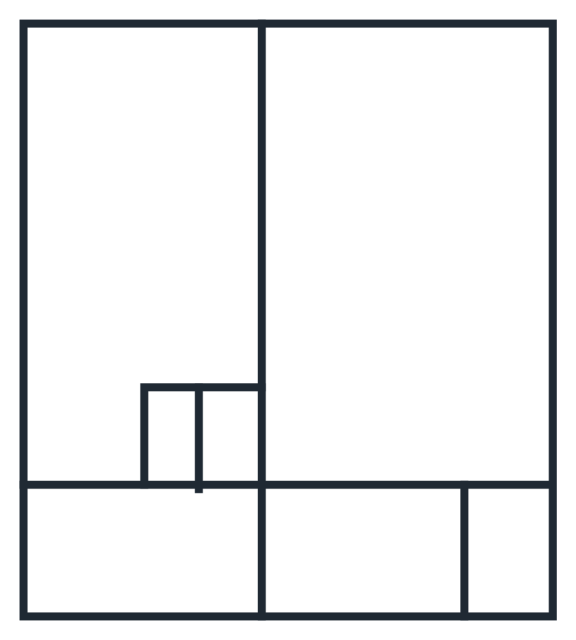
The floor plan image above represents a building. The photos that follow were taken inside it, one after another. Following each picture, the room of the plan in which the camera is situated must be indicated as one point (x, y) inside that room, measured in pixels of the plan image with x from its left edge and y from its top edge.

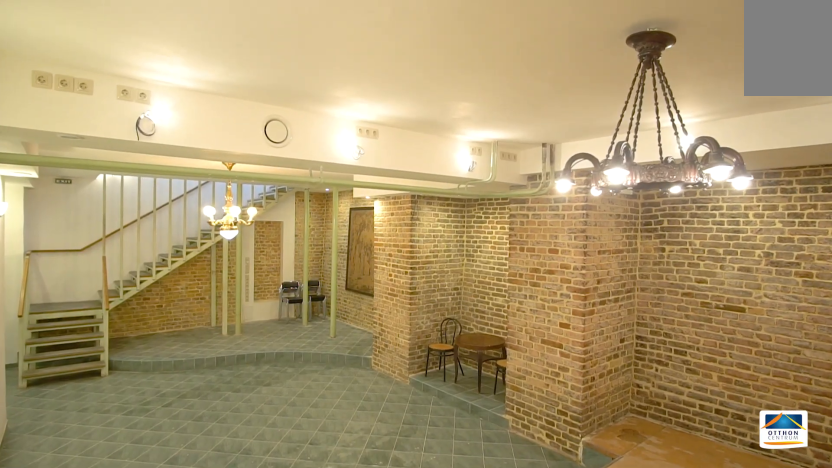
(418, 265)
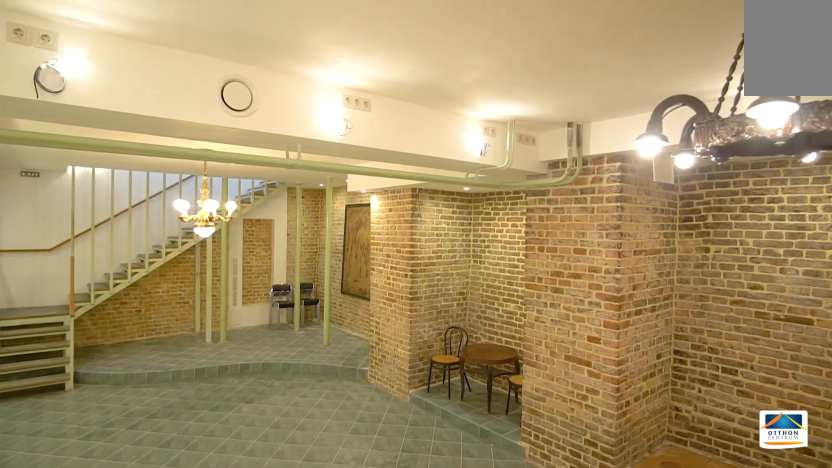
(418, 264)
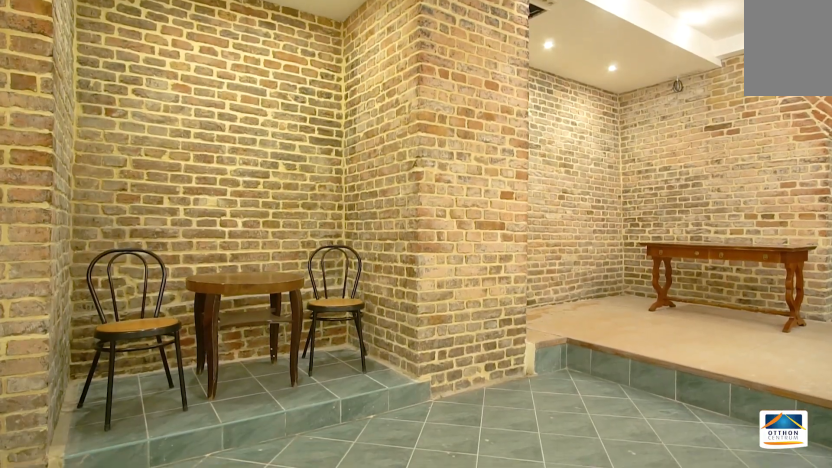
(418, 268)
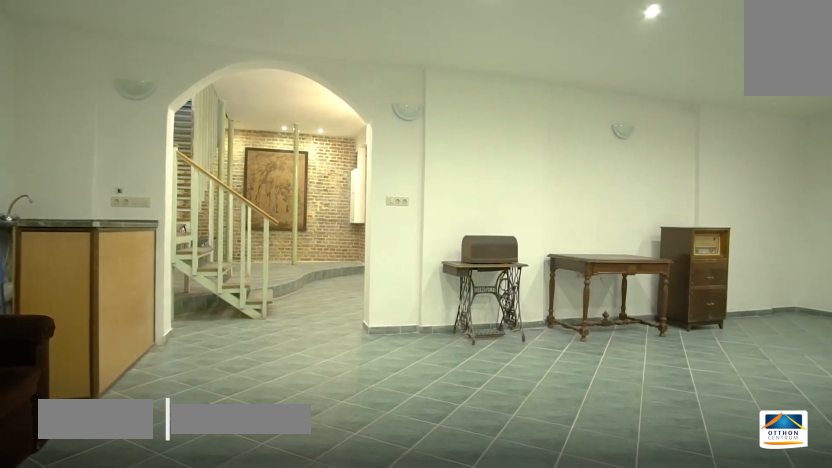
(140, 241)
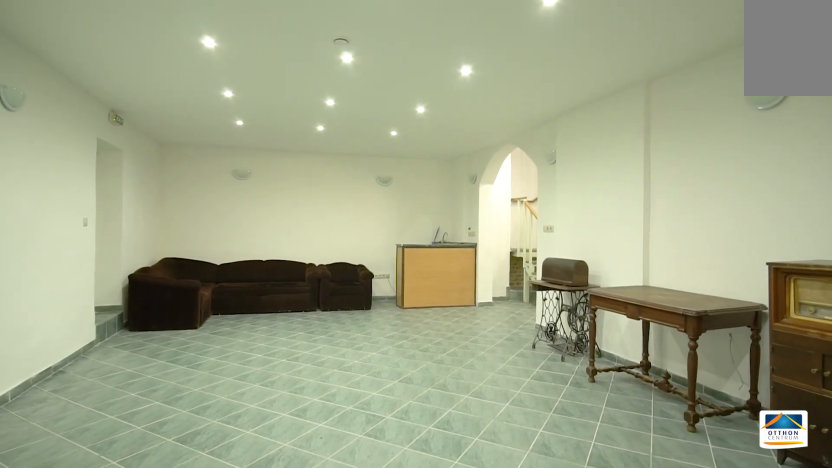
(142, 244)
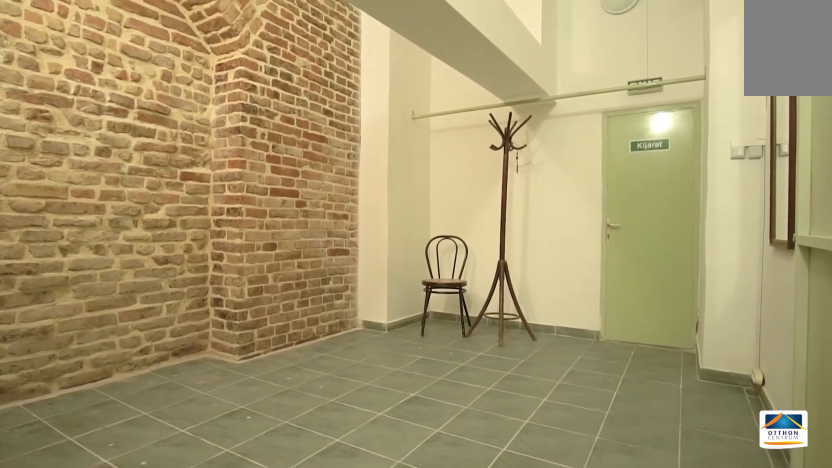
(356, 553)
